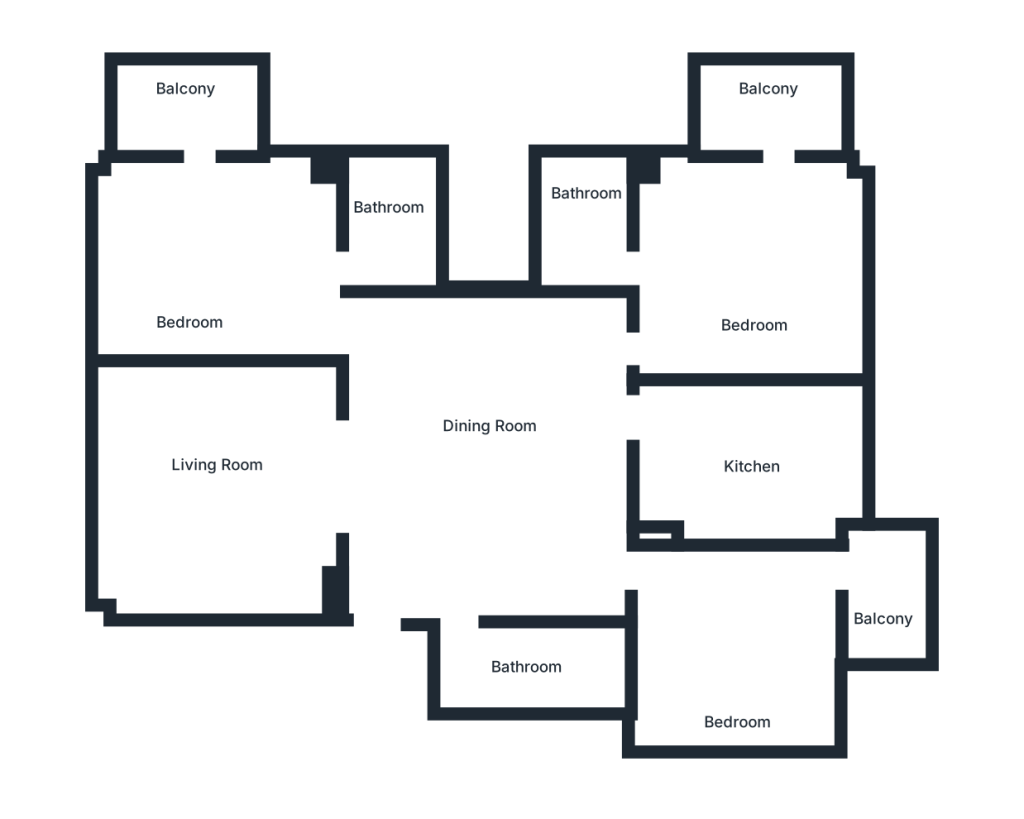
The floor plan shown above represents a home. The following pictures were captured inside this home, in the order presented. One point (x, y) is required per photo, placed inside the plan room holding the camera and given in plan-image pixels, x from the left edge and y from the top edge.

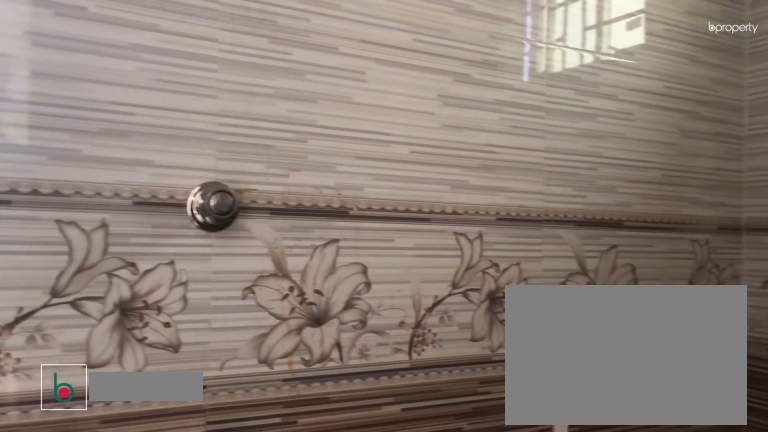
(577, 223)
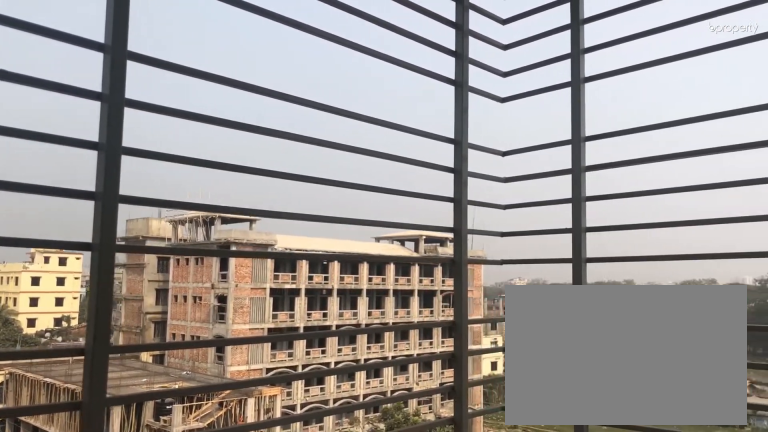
(770, 118)
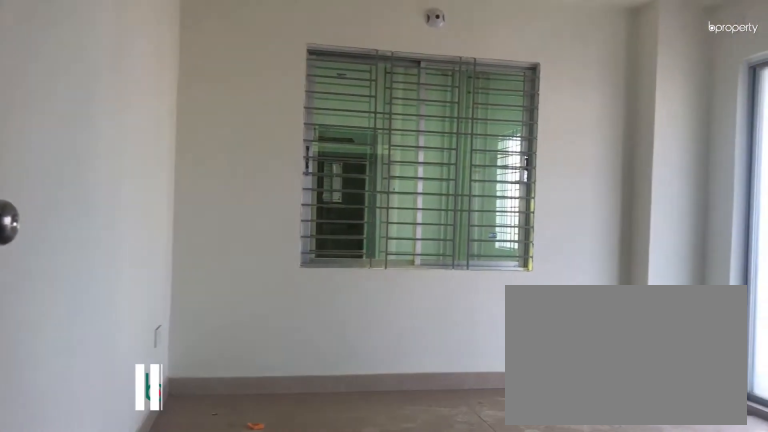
(195, 291)
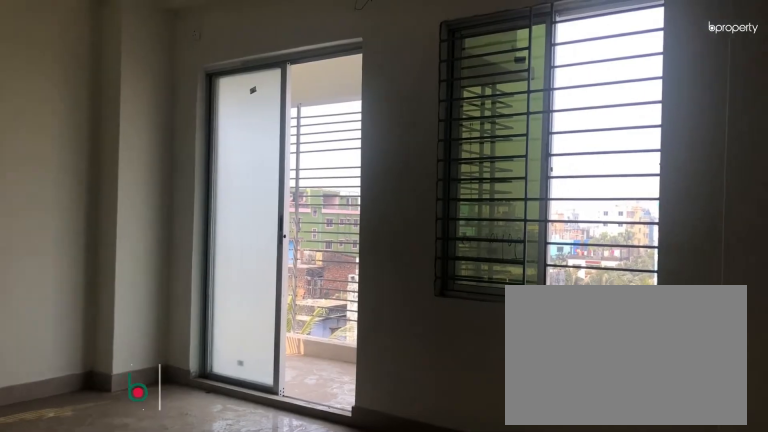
(195, 291)
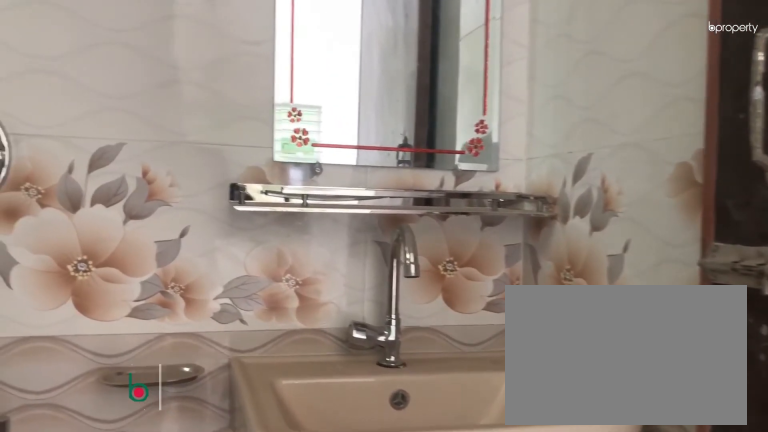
(383, 223)
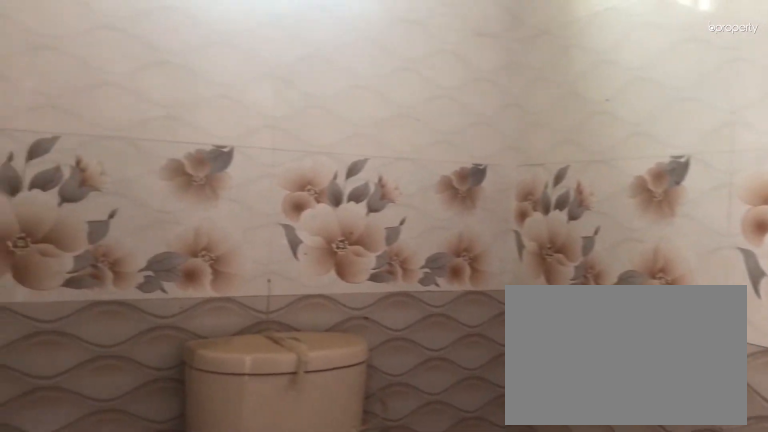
(383, 223)
